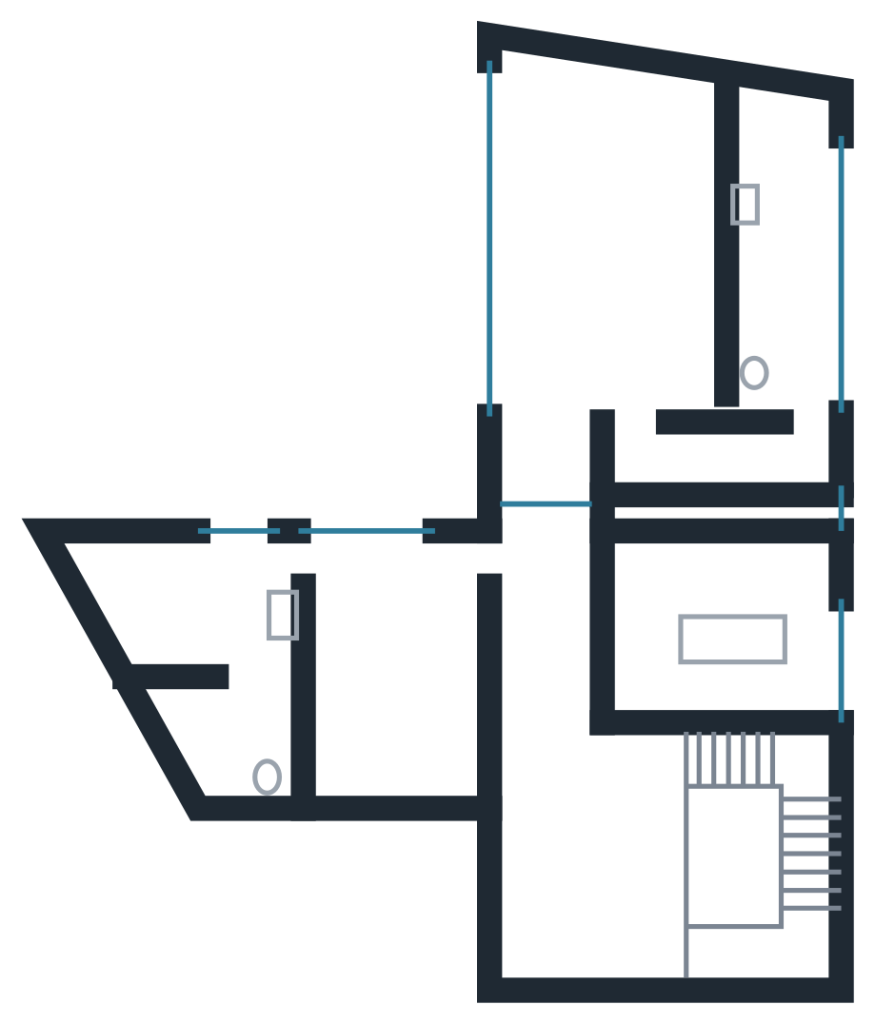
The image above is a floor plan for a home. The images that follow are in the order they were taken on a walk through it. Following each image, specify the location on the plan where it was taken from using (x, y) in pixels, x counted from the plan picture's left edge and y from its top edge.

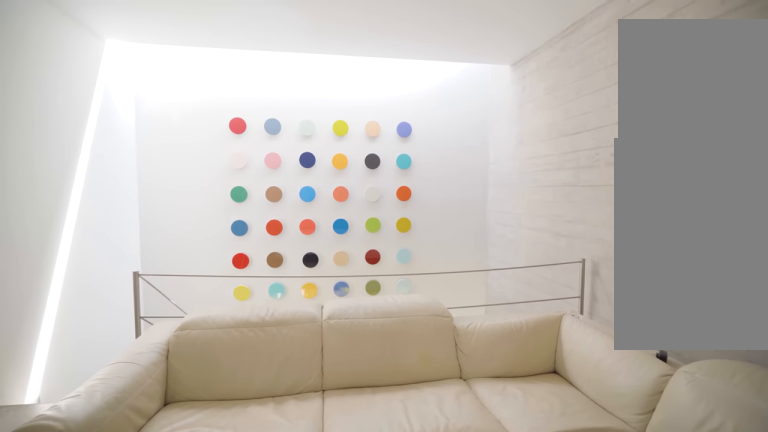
(571, 770)
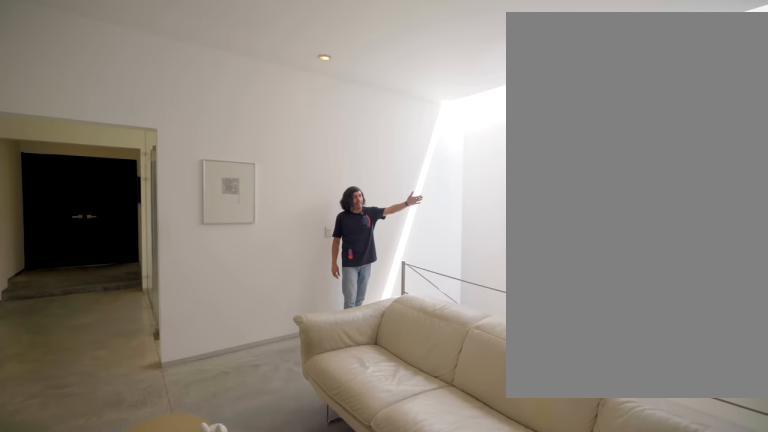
(569, 864)
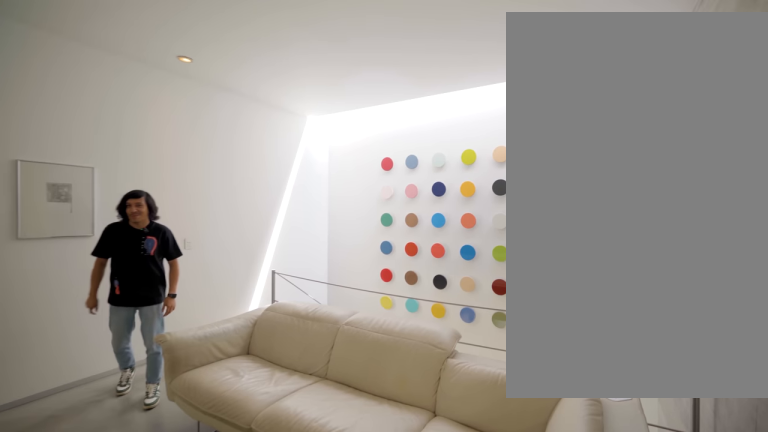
(569, 864)
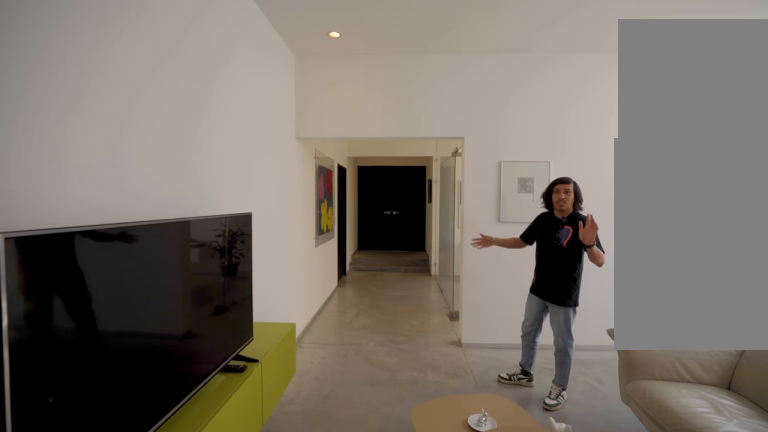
(569, 864)
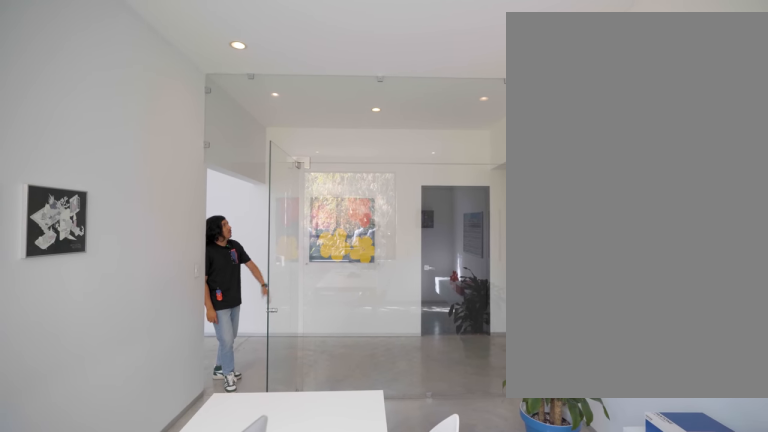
(799, 599)
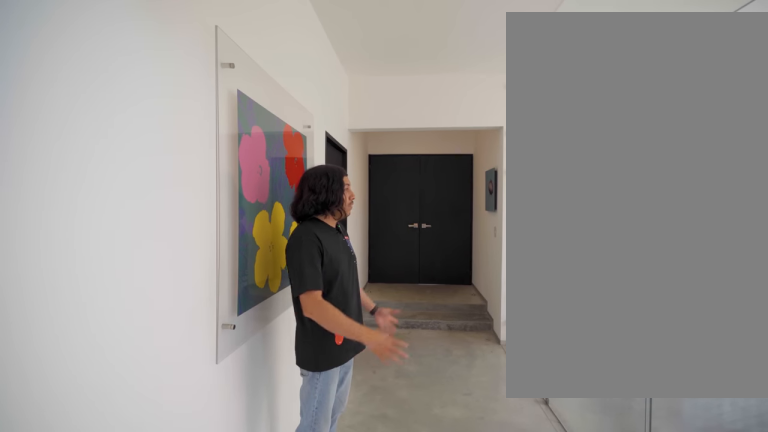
(549, 692)
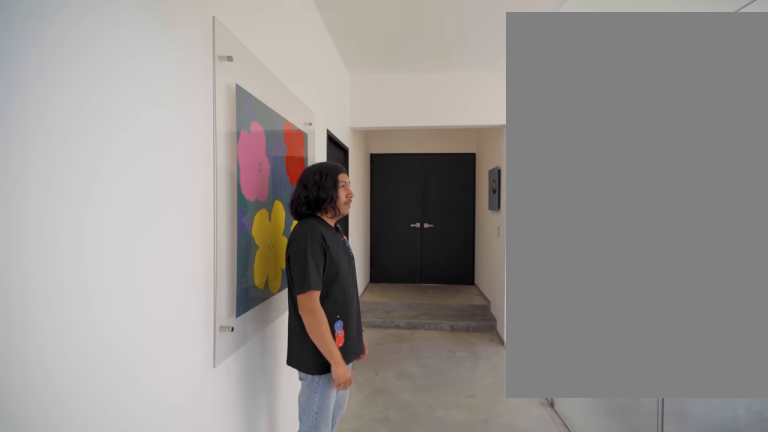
(548, 691)
